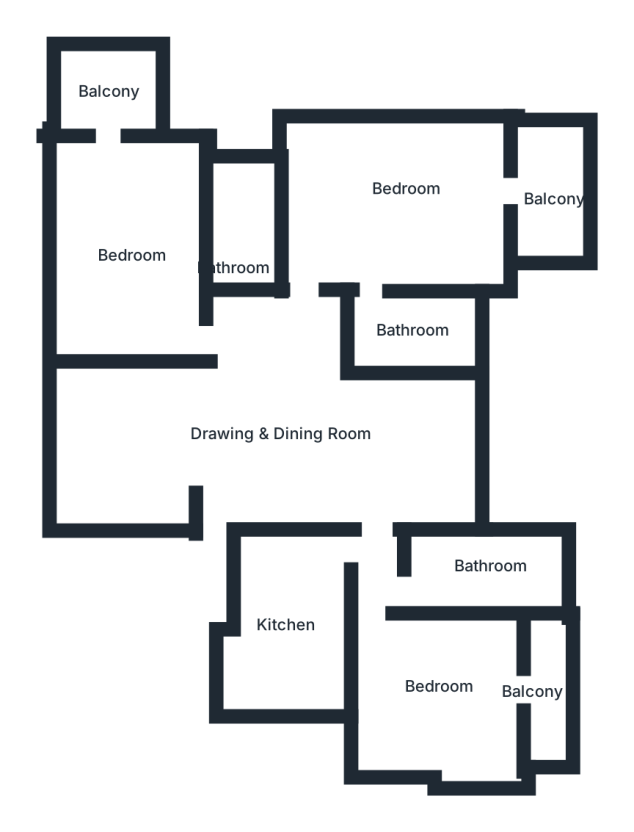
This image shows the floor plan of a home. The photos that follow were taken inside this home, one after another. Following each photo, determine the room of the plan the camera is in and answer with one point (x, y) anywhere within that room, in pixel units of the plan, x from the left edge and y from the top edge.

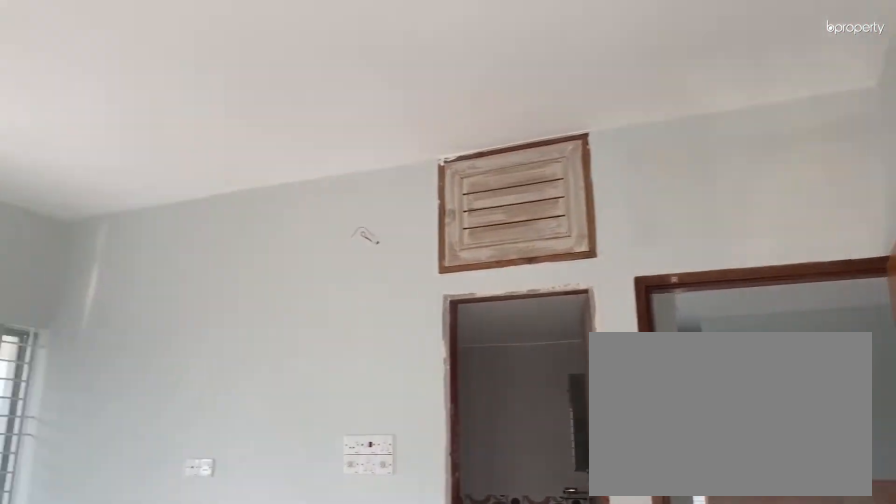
(384, 227)
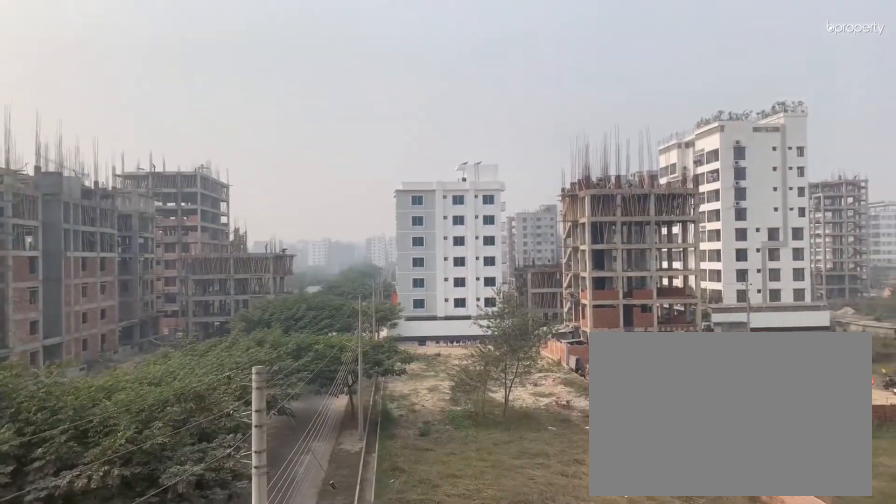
(554, 197)
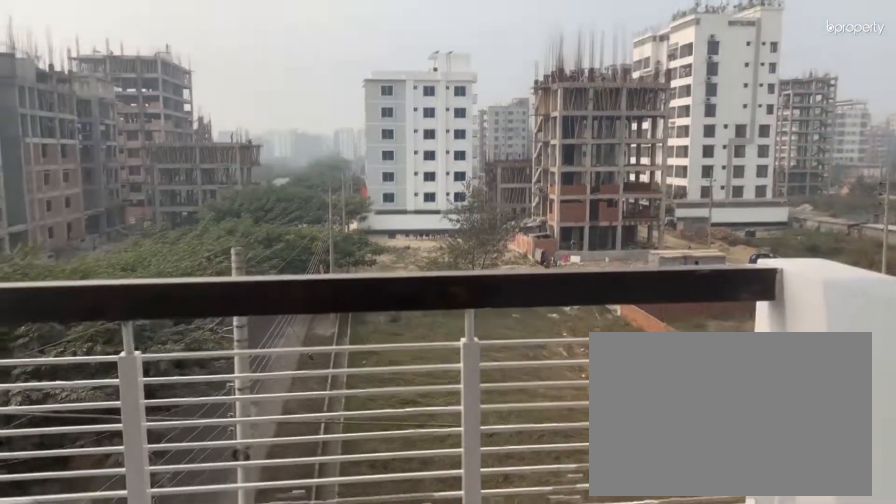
(554, 197)
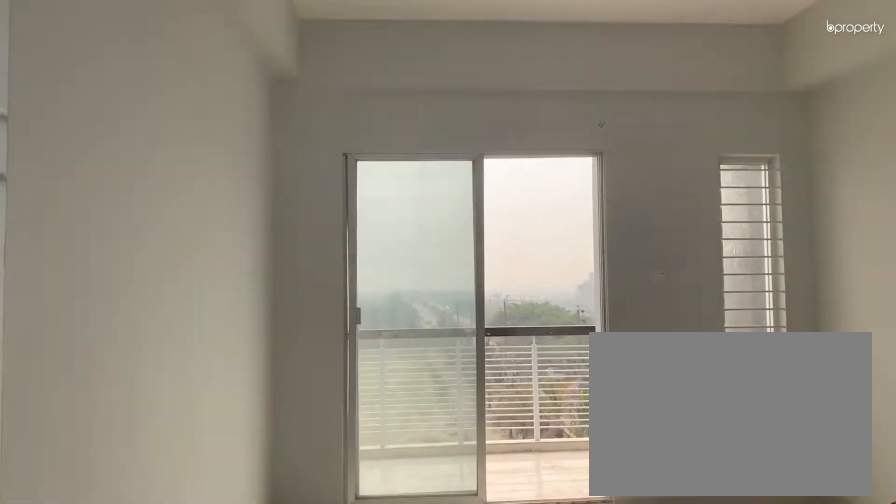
(140, 247)
